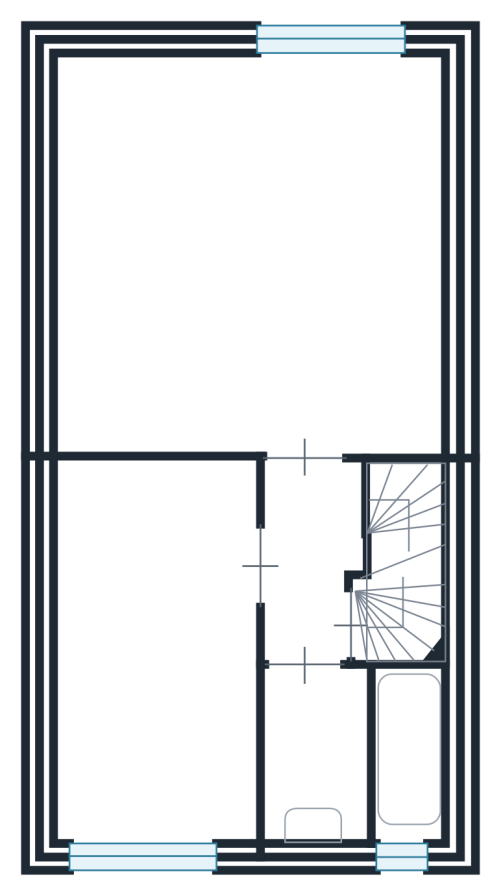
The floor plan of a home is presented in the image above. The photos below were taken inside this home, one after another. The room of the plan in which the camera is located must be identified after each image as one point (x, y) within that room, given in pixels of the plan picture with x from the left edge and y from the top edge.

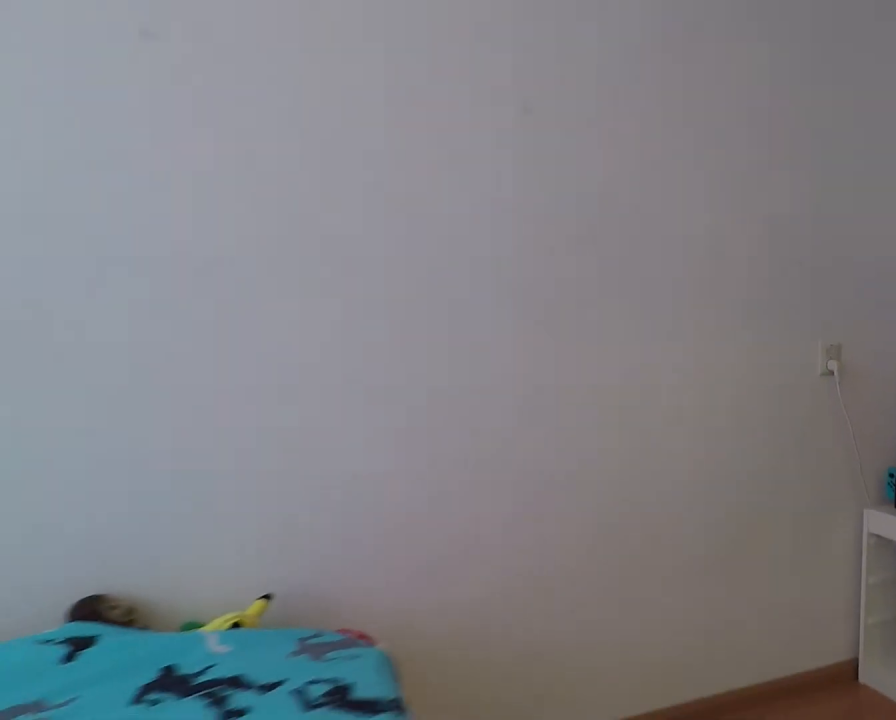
(92, 633)
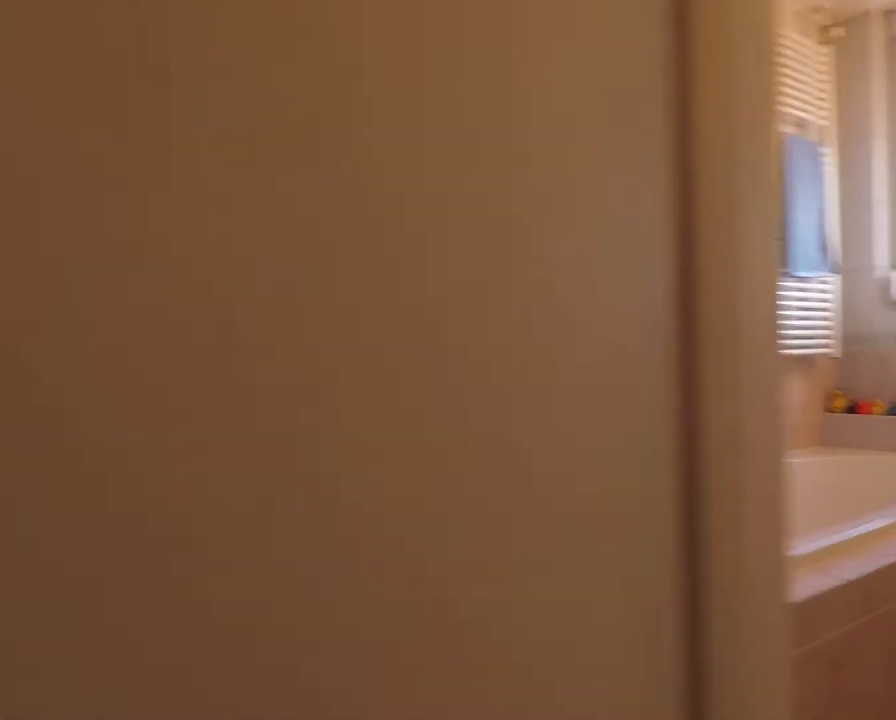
(309, 554)
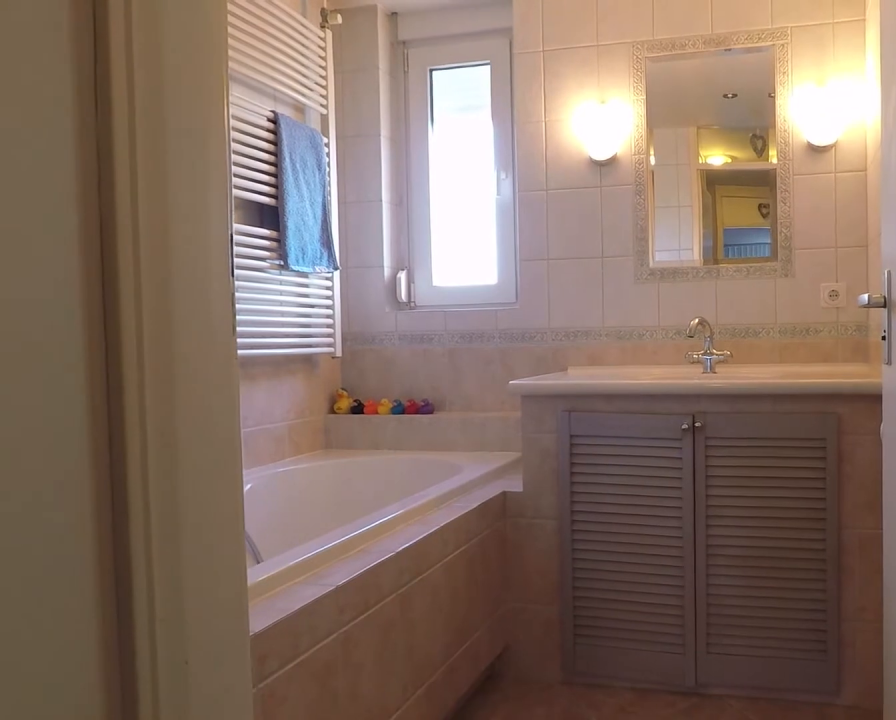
(309, 554)
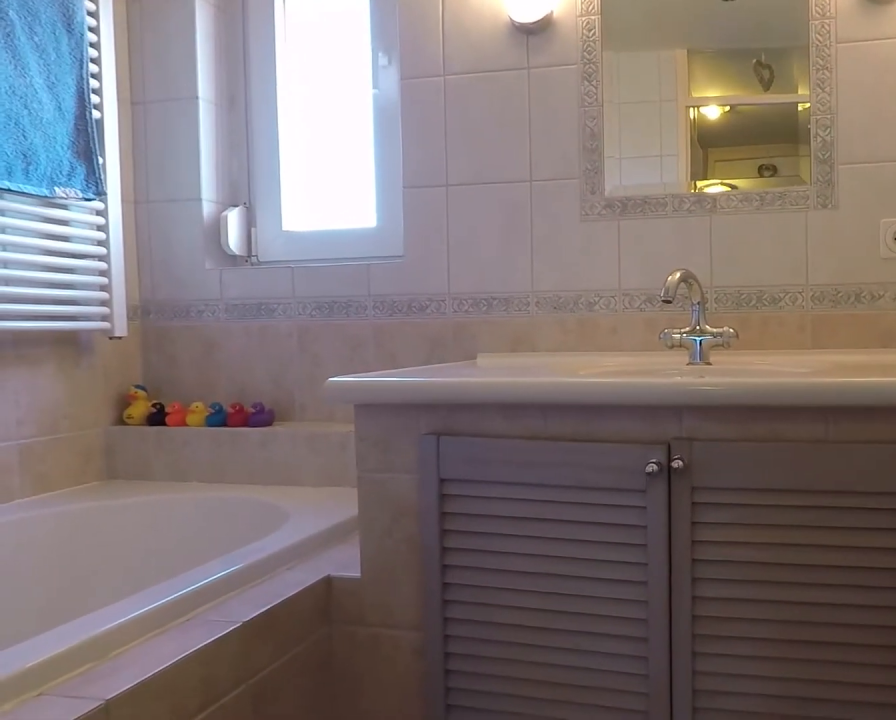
(312, 746)
